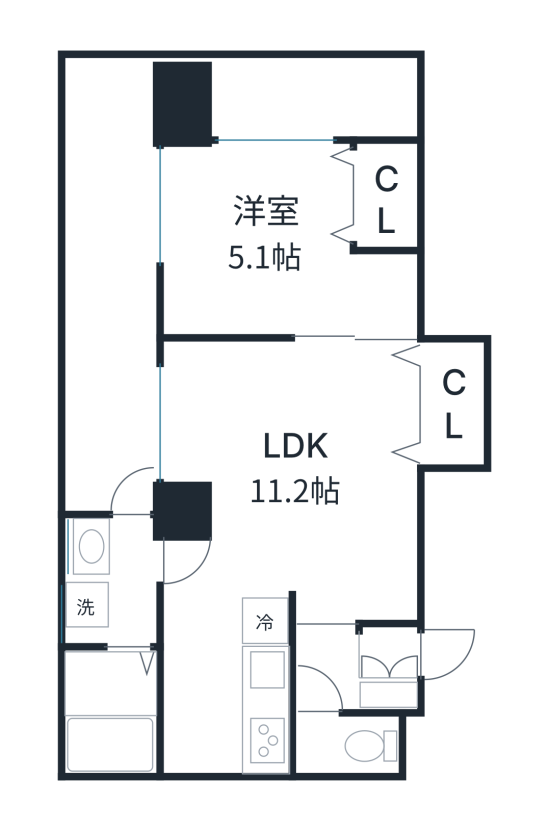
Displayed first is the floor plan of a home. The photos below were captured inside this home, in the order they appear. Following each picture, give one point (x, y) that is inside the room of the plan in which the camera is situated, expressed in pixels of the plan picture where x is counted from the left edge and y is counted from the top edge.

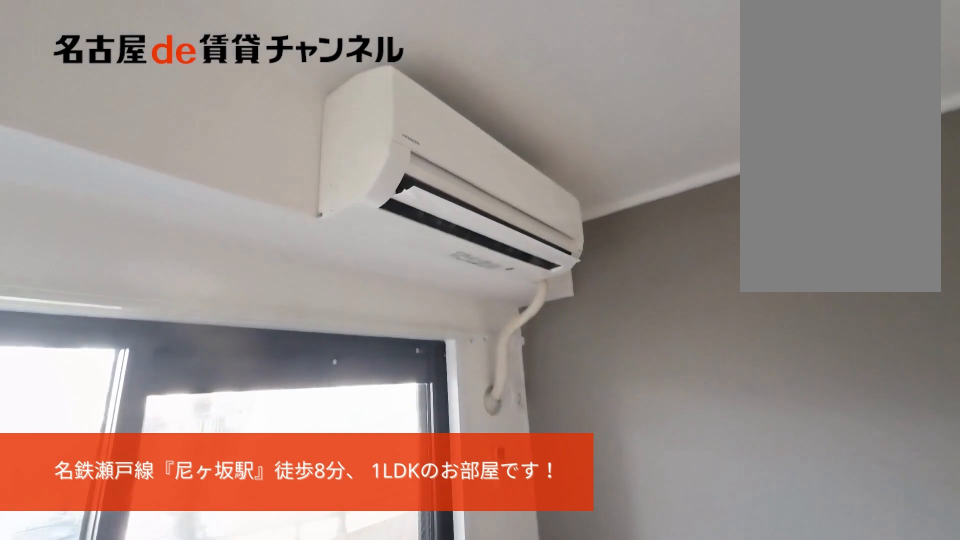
(290, 516)
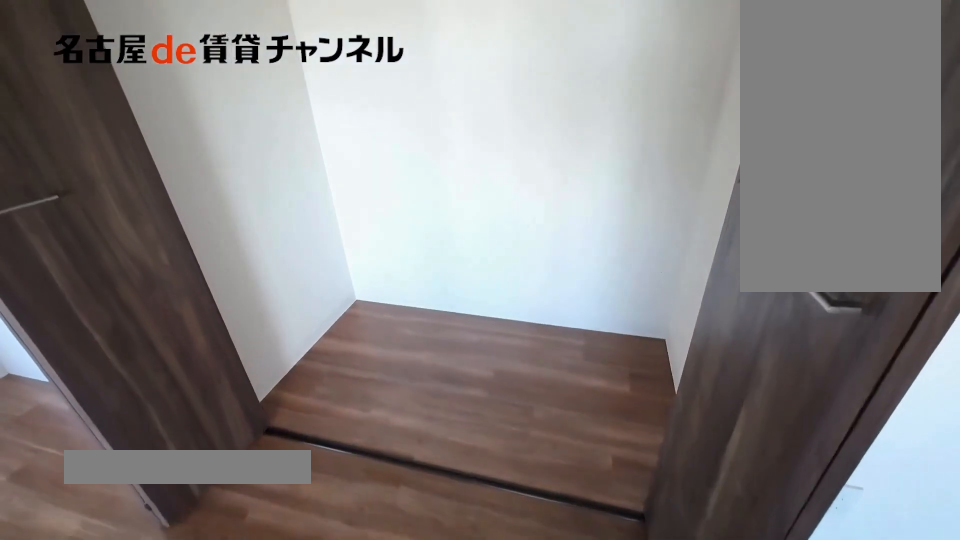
(450, 403)
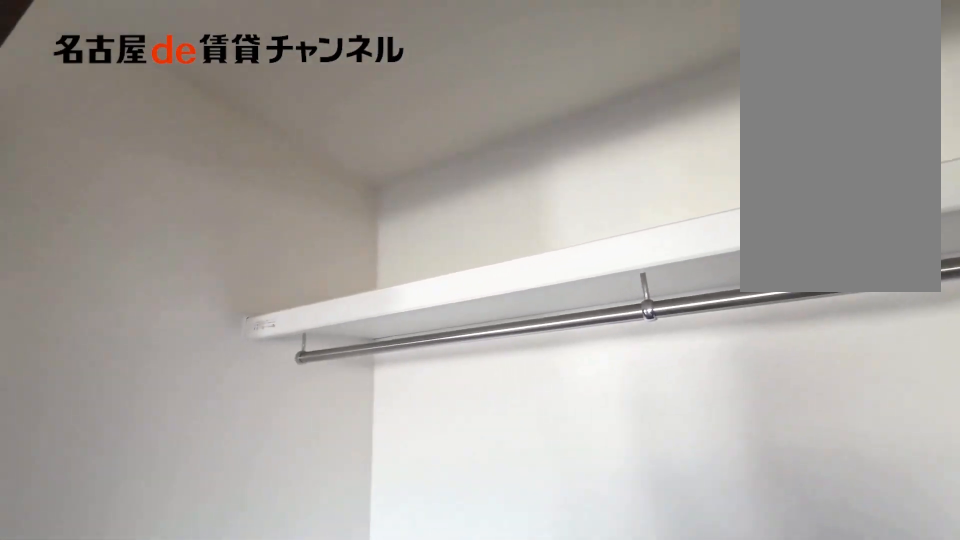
(450, 403)
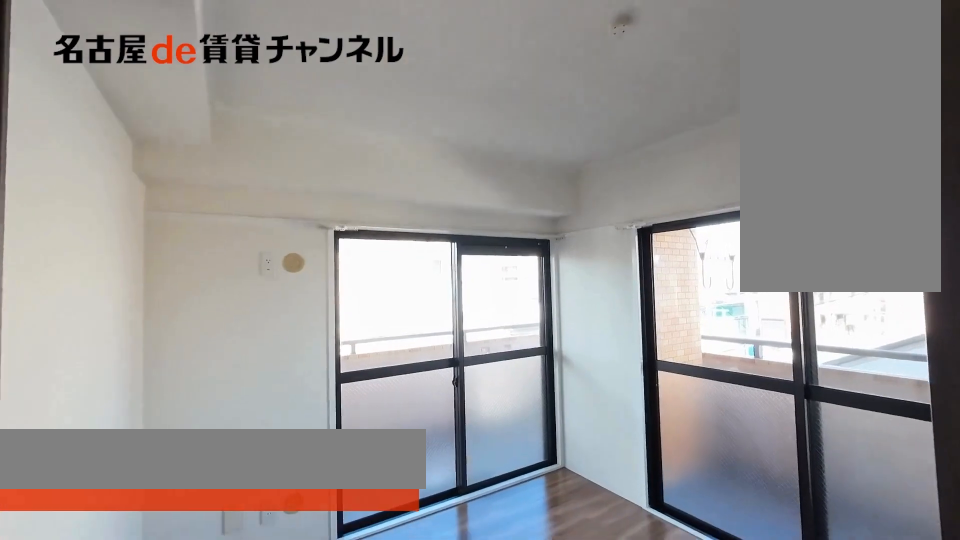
(290, 239)
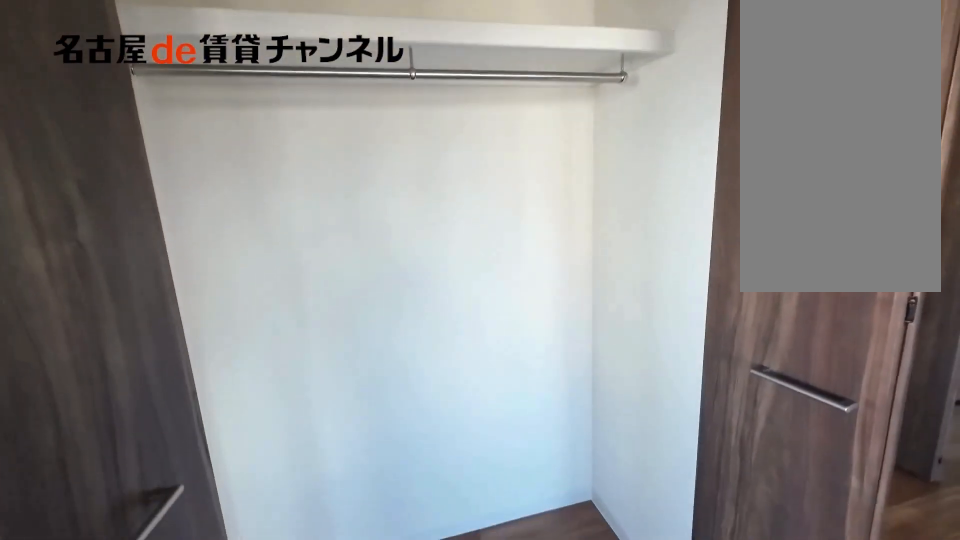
(388, 197)
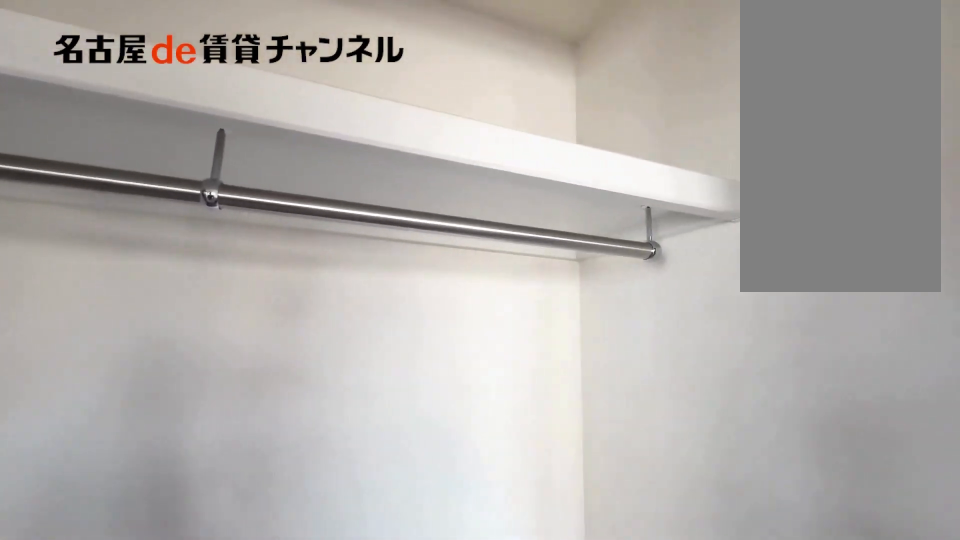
(388, 197)
